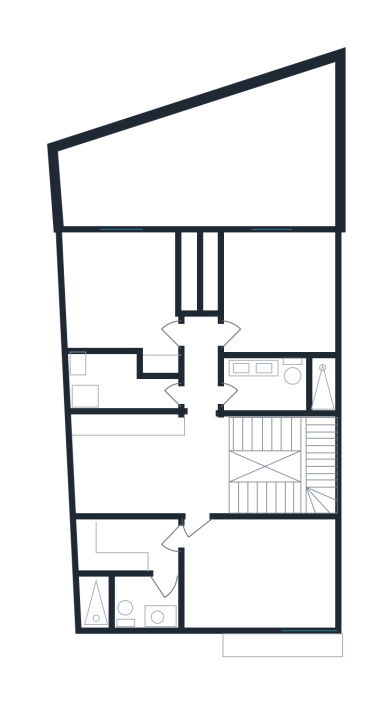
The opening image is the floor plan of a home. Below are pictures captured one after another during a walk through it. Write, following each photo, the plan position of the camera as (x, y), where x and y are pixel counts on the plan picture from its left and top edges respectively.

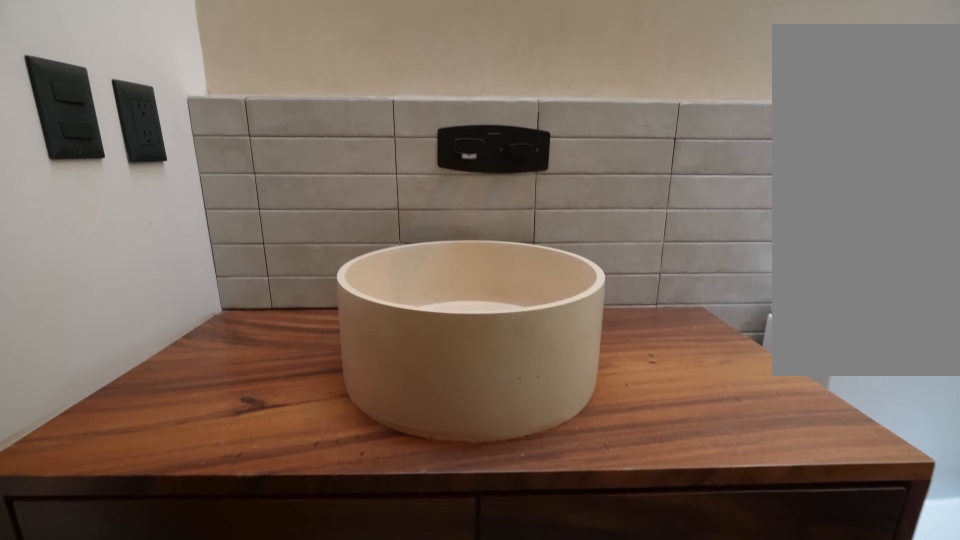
(164, 591)
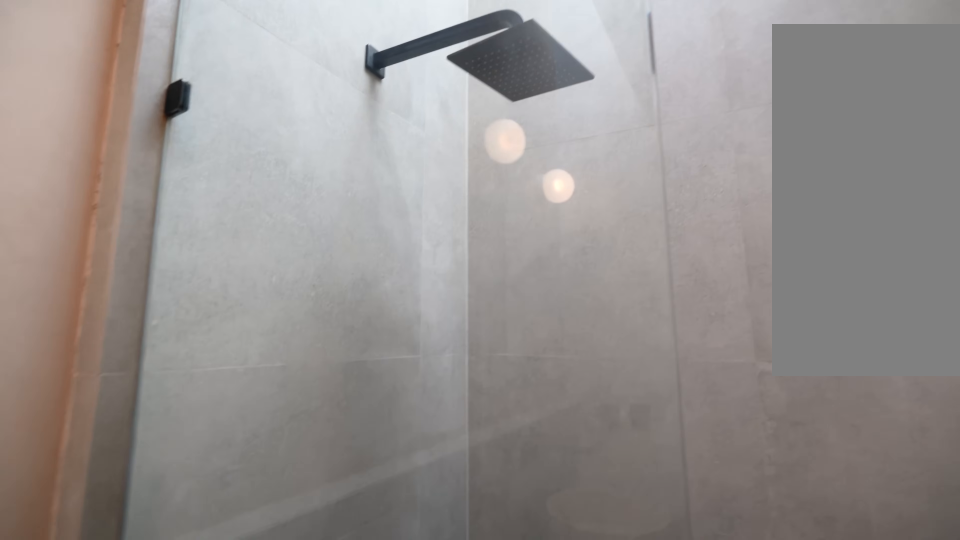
(107, 605)
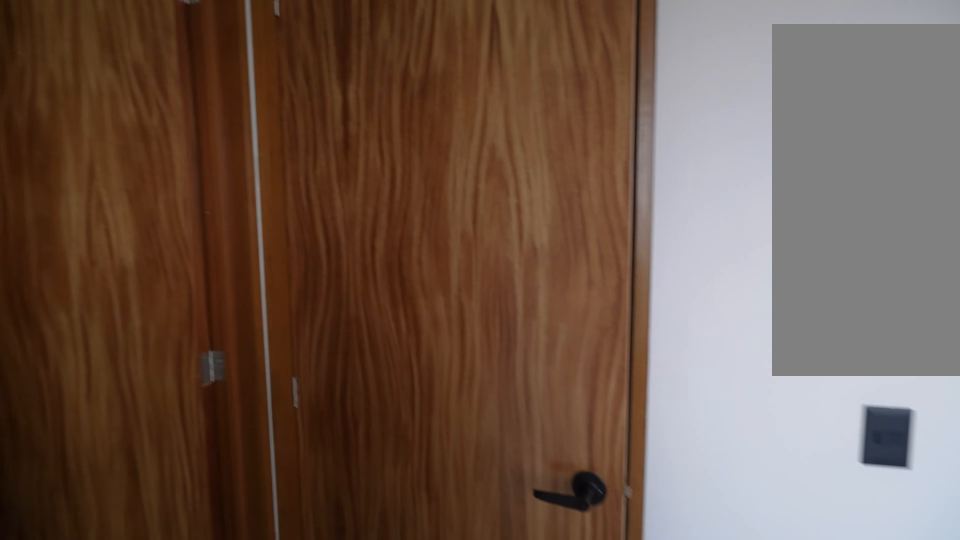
(190, 547)
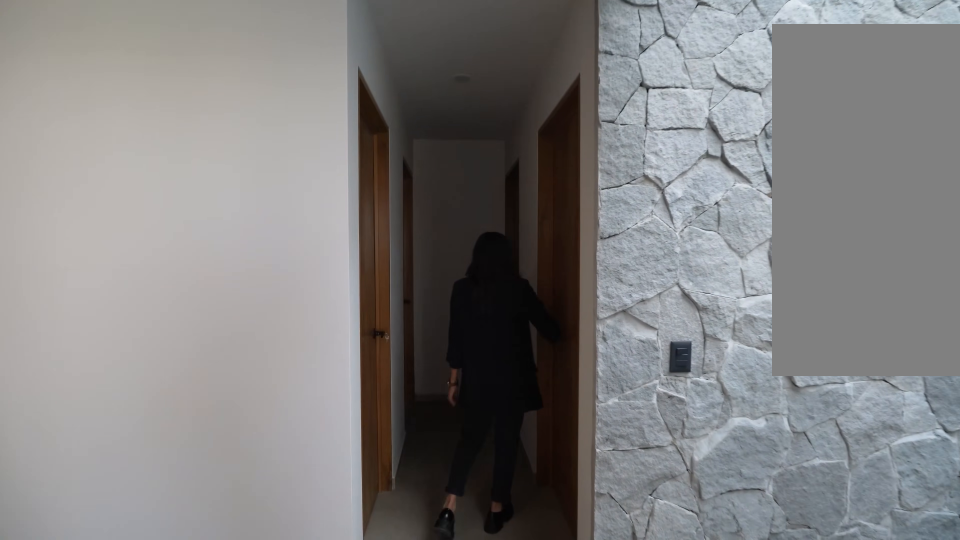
(201, 471)
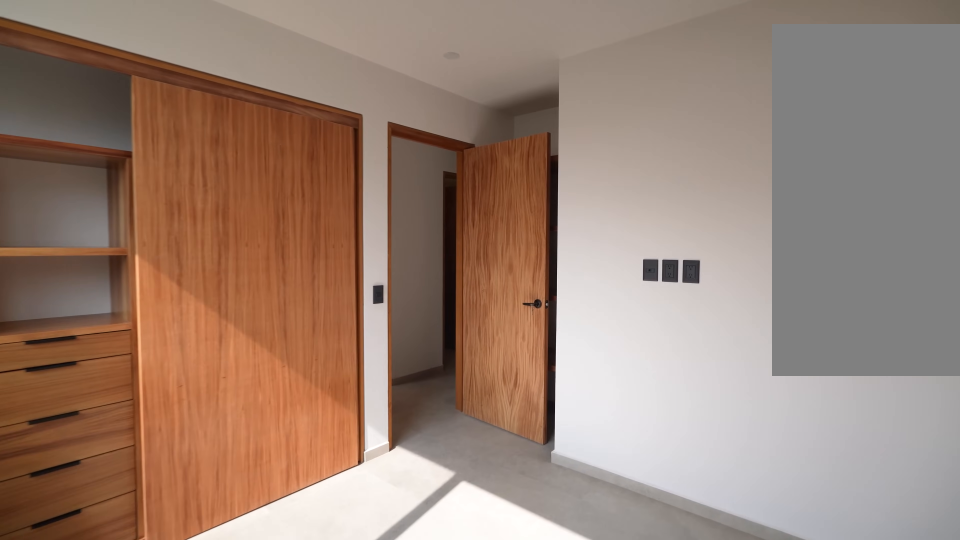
(93, 288)
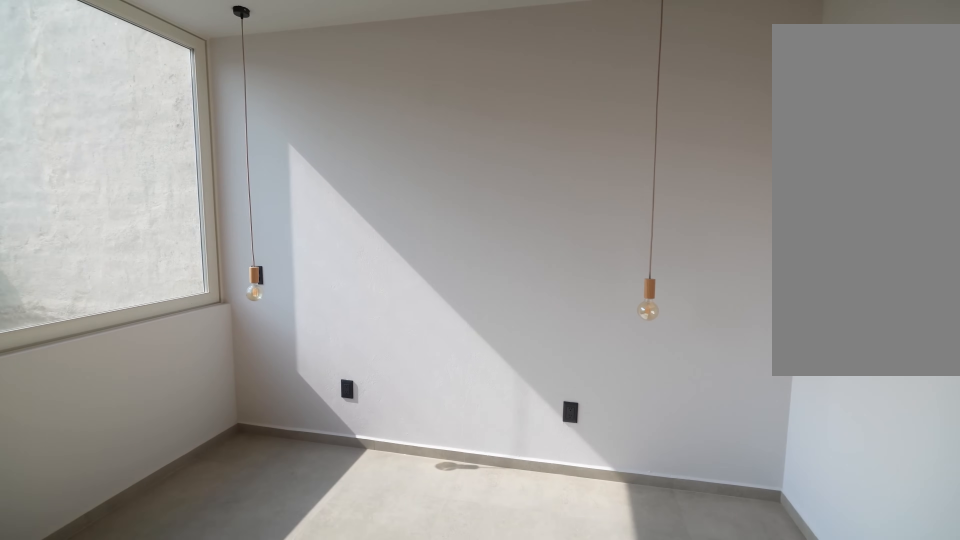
(218, 339)
